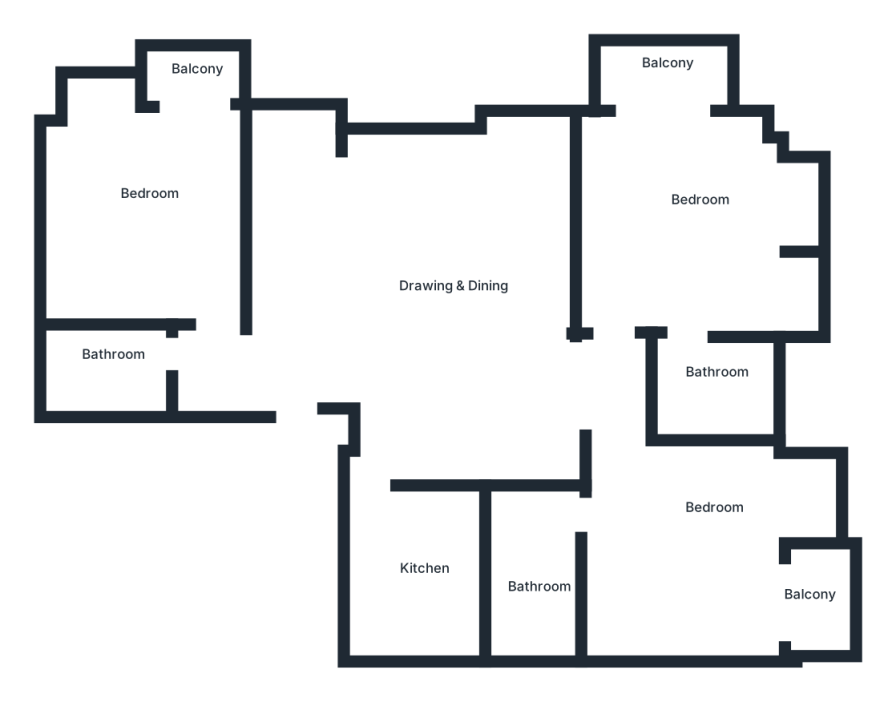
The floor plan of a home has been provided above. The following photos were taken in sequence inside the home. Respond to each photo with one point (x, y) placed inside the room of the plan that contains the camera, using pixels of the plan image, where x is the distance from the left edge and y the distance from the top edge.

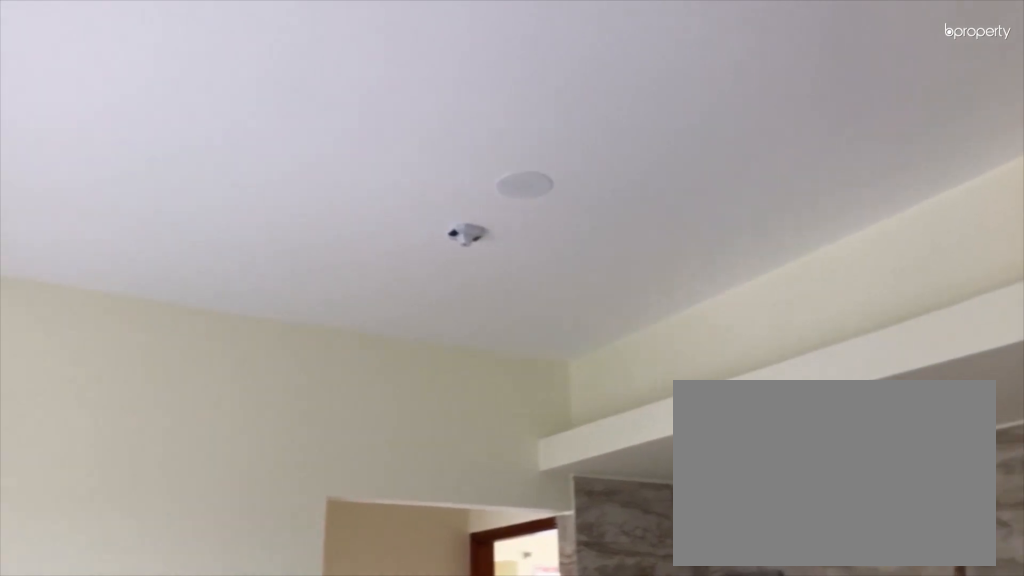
(433, 339)
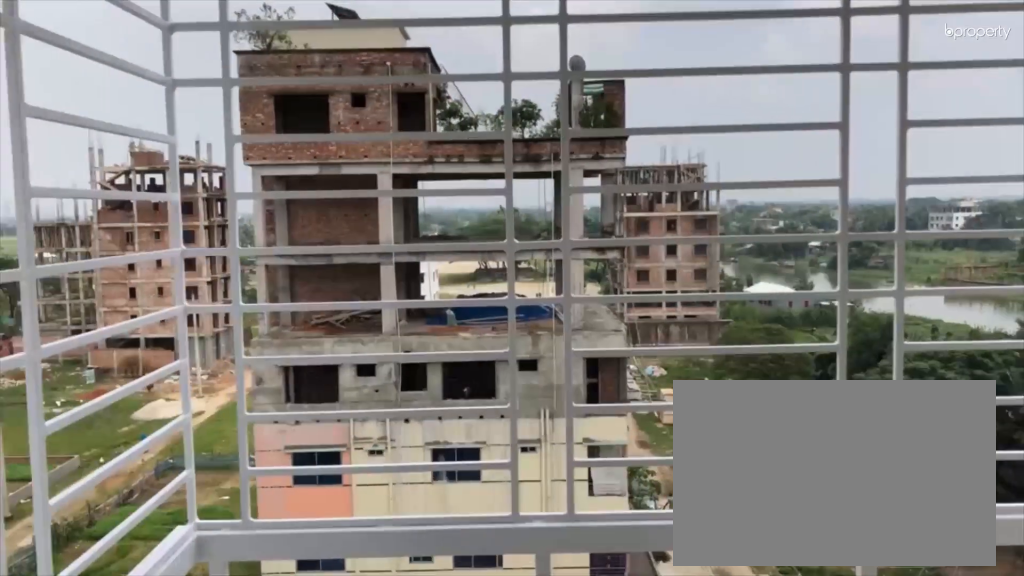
(668, 91)
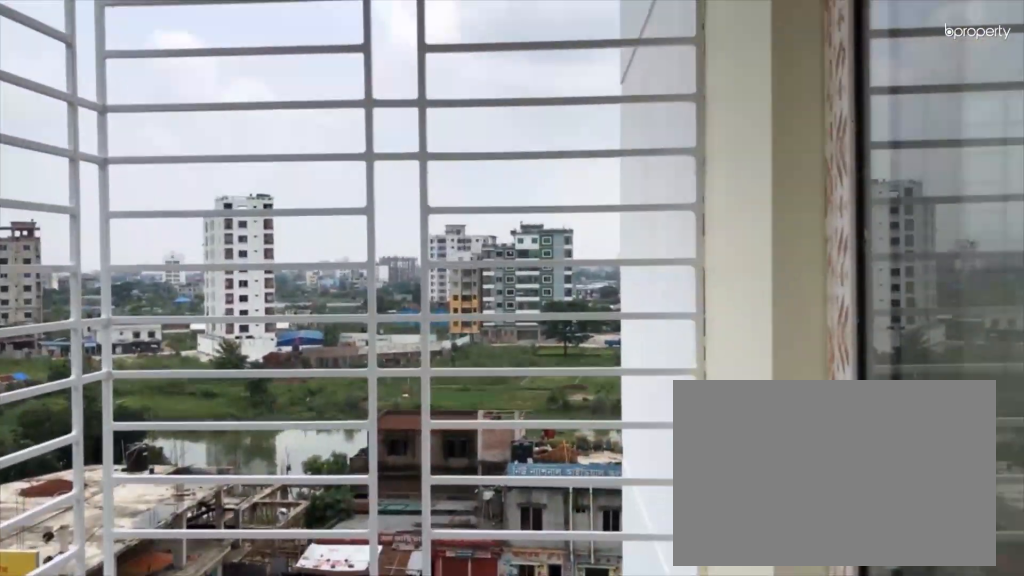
(668, 91)
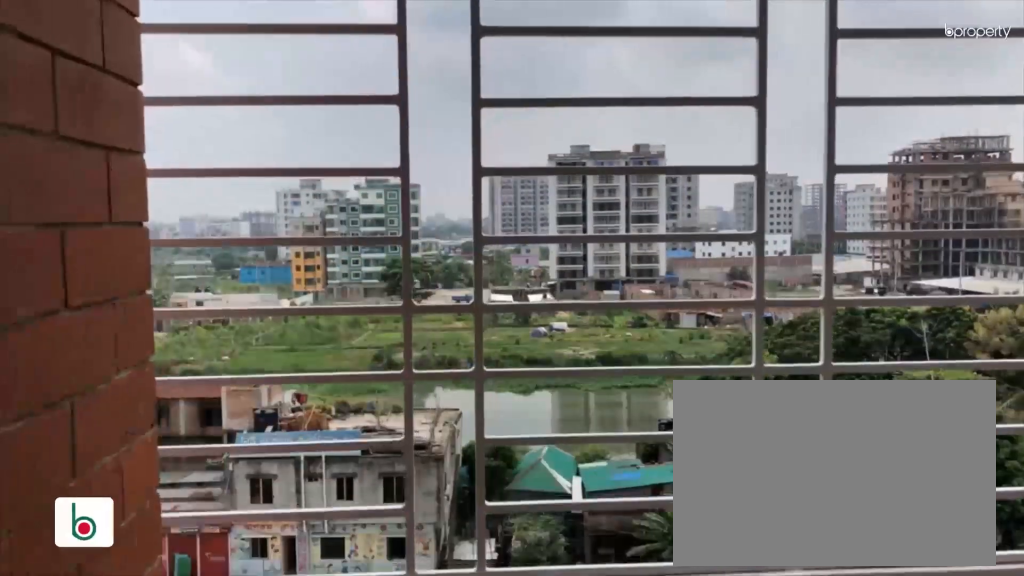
(821, 603)
